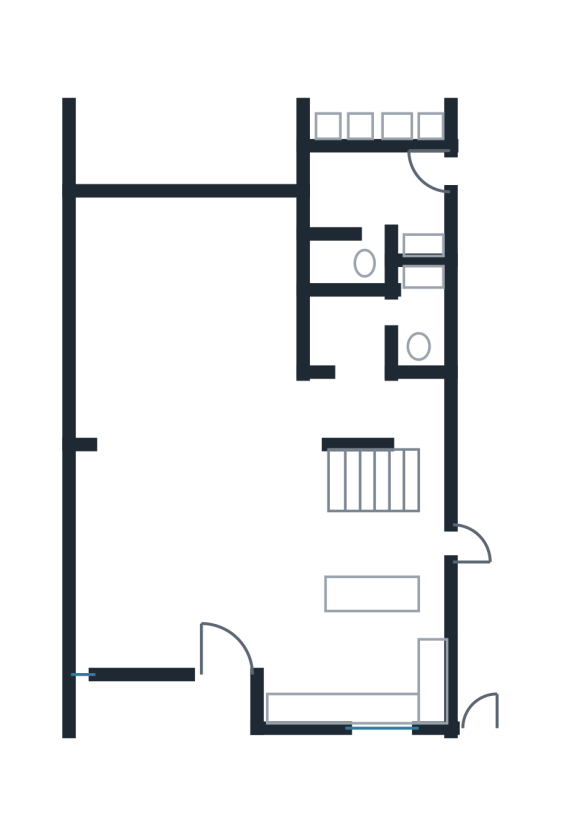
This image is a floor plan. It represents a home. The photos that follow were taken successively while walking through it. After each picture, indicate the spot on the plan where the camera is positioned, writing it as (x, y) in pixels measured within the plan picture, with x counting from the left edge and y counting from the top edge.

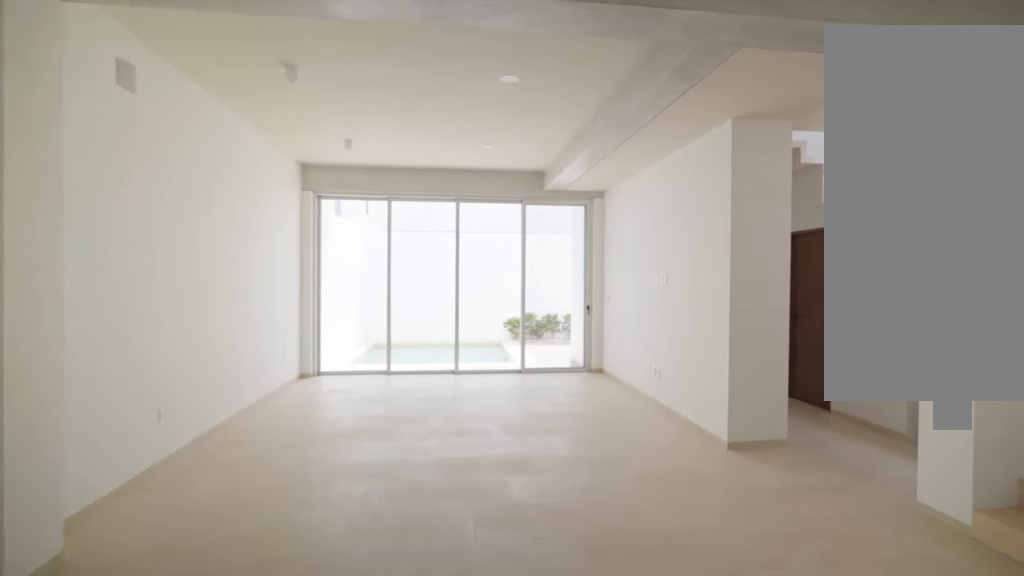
(205, 653)
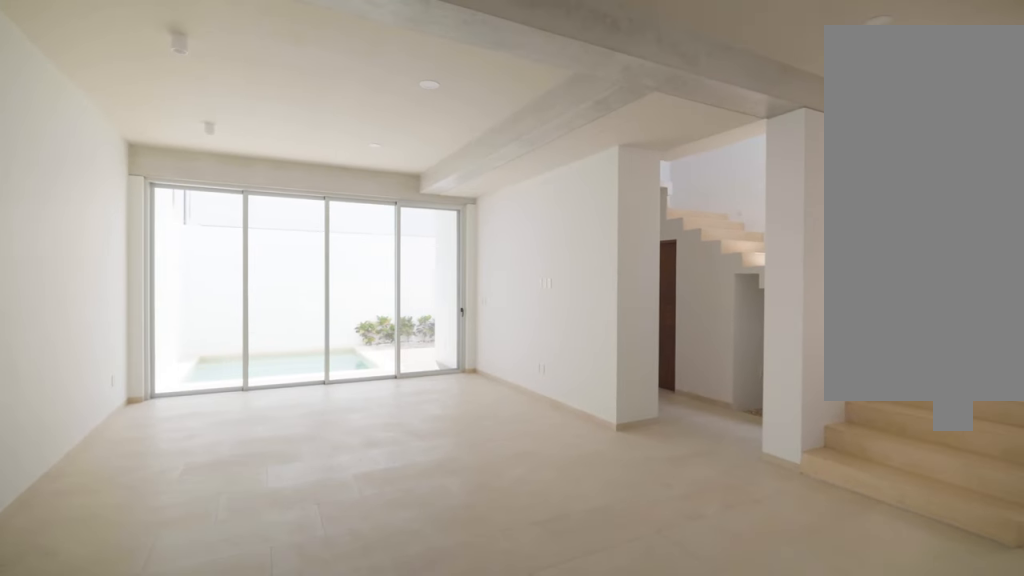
(202, 649)
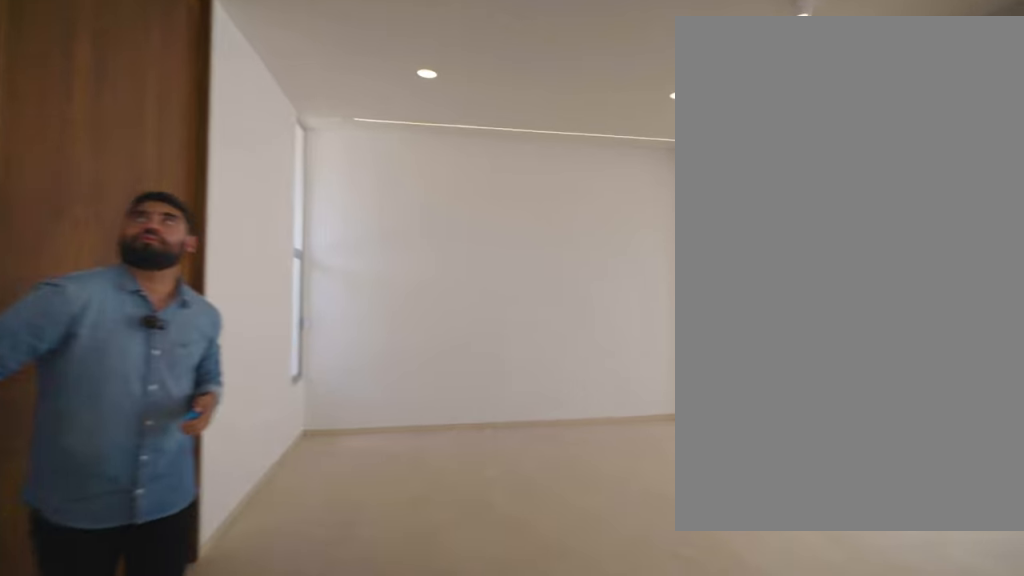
(216, 642)
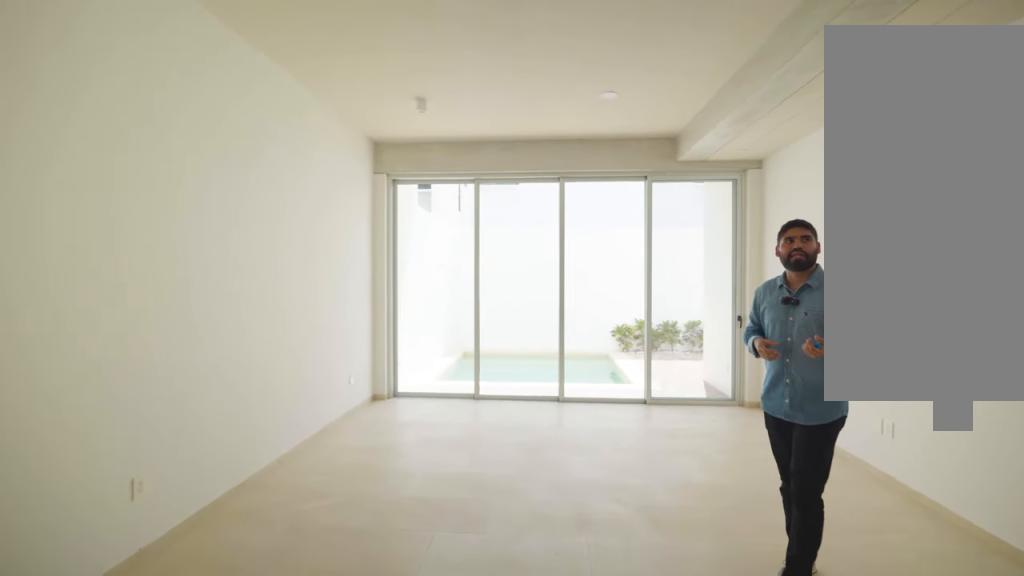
(150, 456)
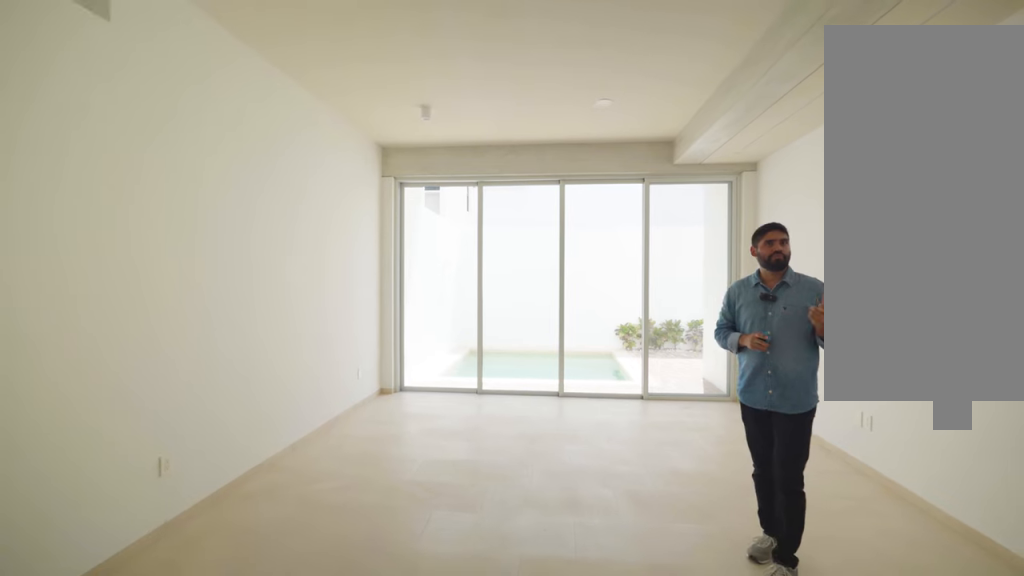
(151, 456)
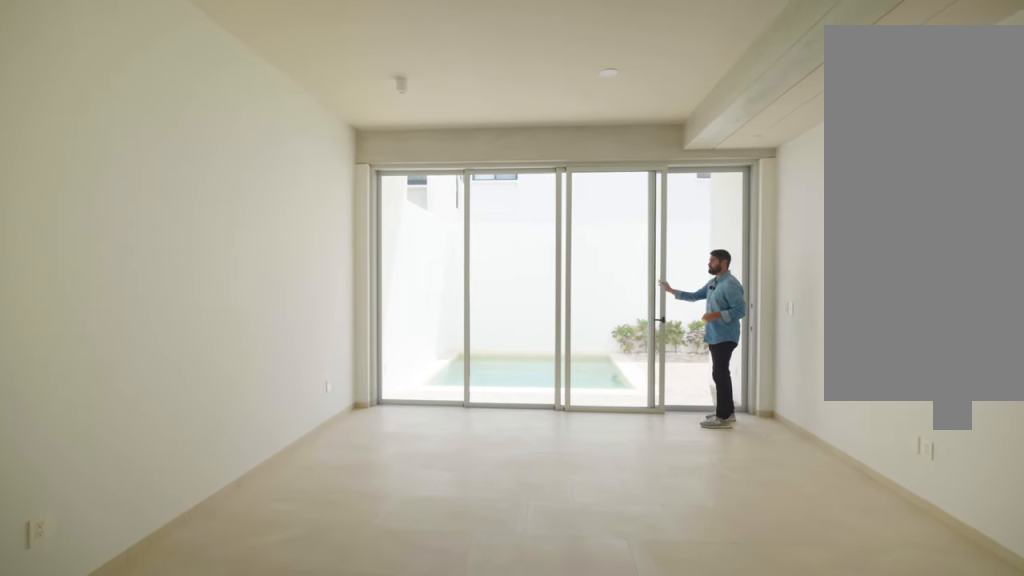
(150, 456)
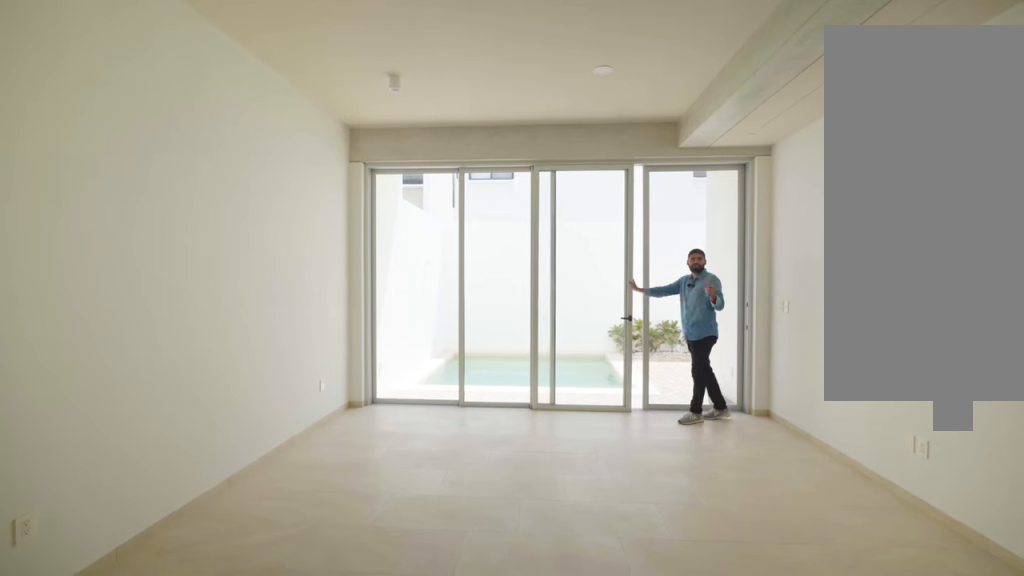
(151, 456)
